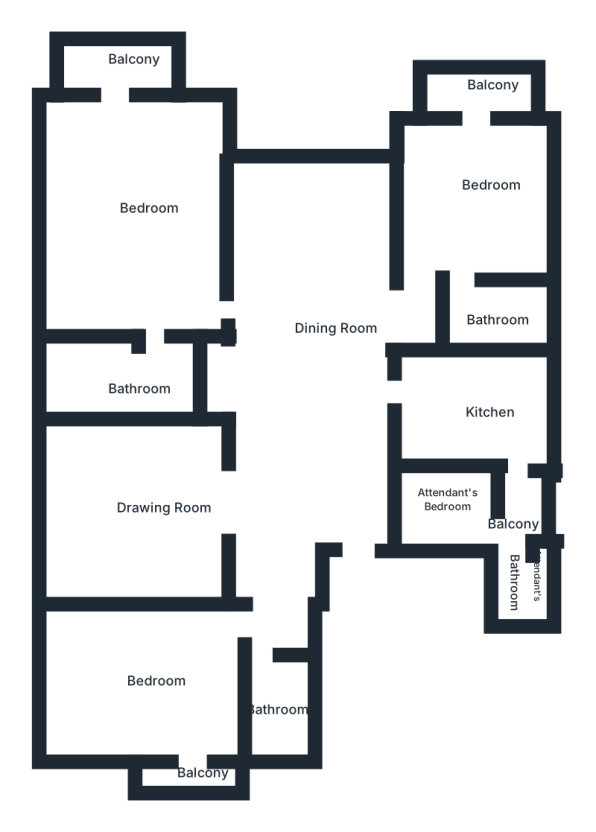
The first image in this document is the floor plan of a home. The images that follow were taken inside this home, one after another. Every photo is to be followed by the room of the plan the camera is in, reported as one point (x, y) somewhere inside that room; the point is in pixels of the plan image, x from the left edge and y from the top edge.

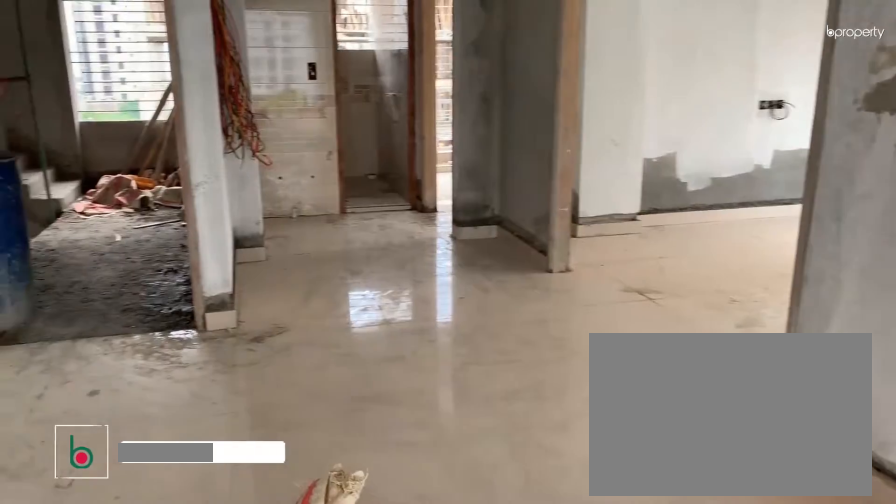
(319, 365)
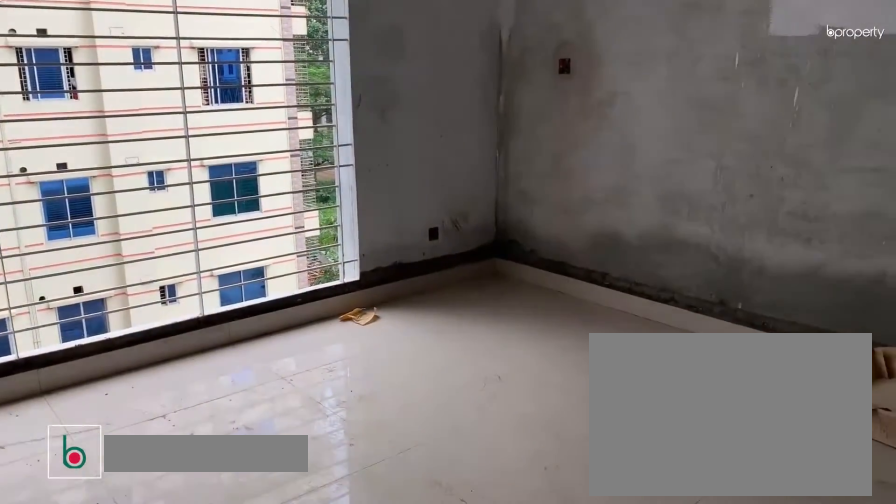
(131, 505)
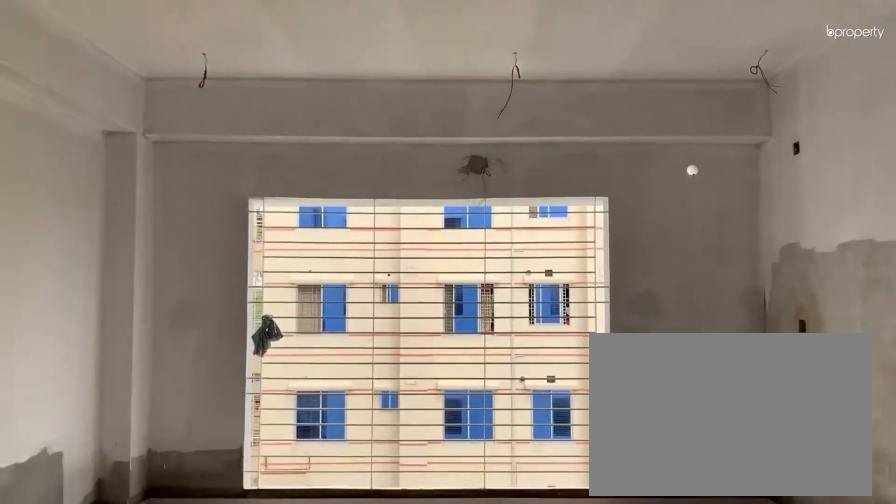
(144, 506)
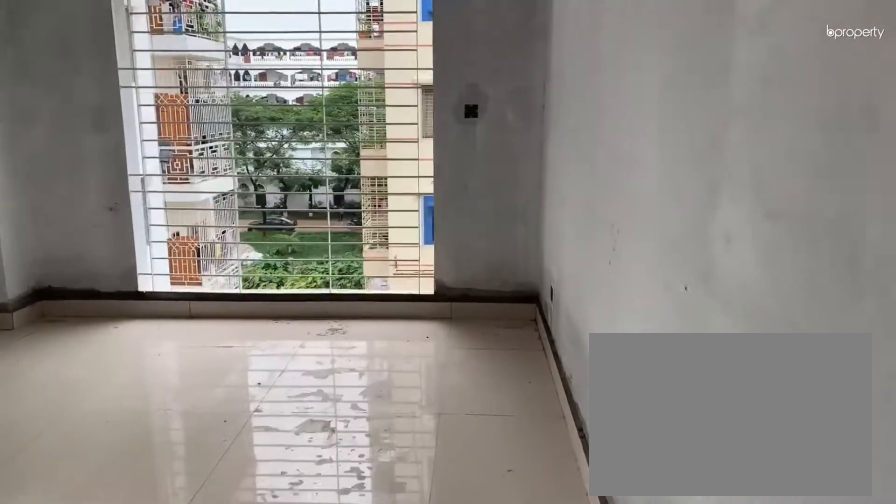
(165, 670)
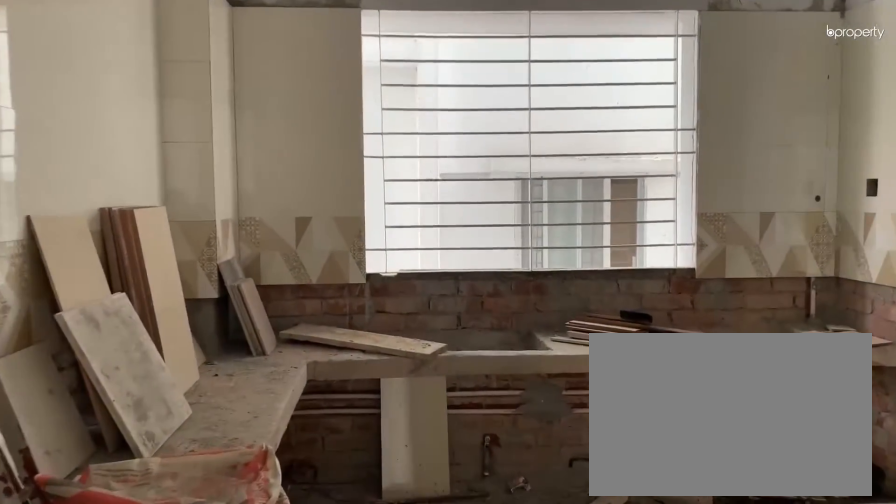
(479, 398)
